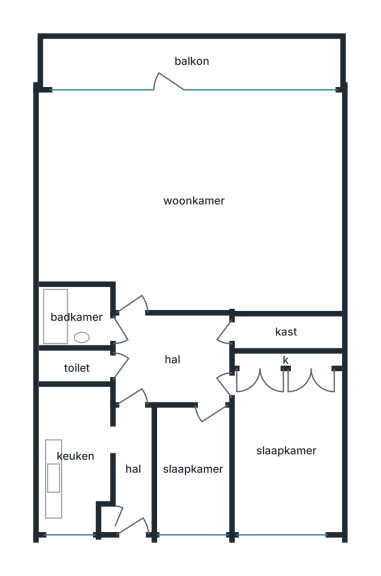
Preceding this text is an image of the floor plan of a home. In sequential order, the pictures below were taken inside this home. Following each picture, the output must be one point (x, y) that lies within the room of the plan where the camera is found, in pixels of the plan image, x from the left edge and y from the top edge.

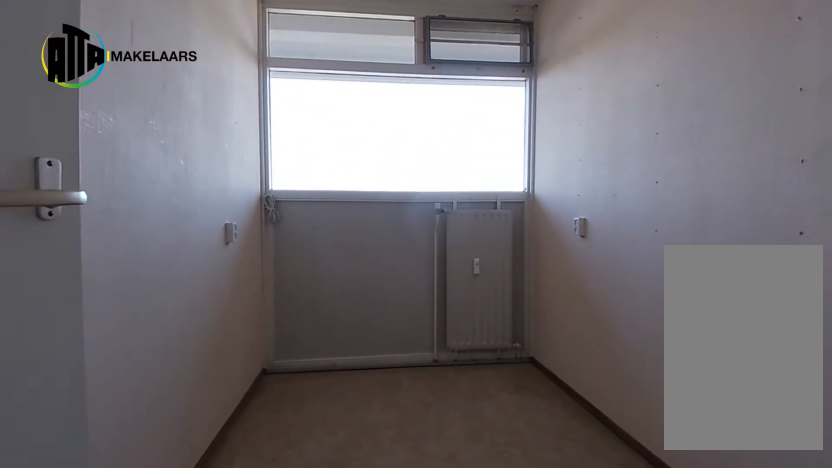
(192, 468)
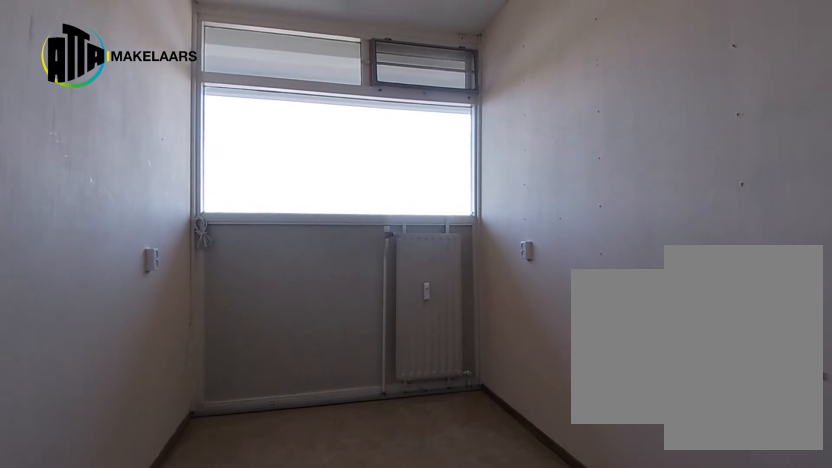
(192, 468)
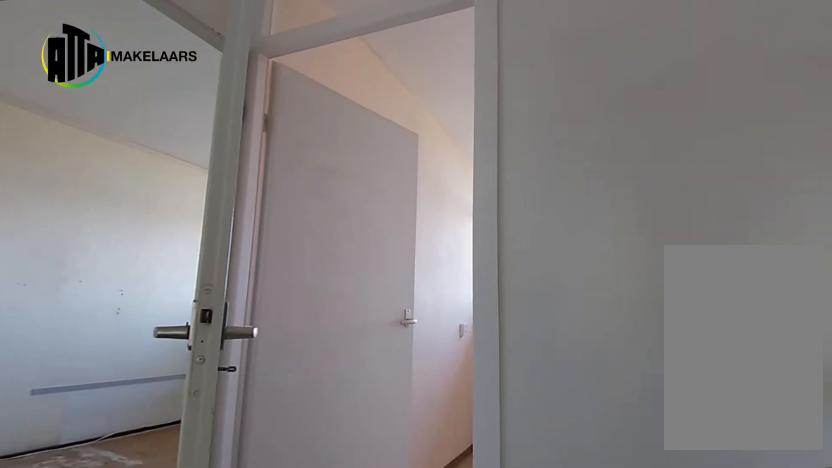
(172, 358)
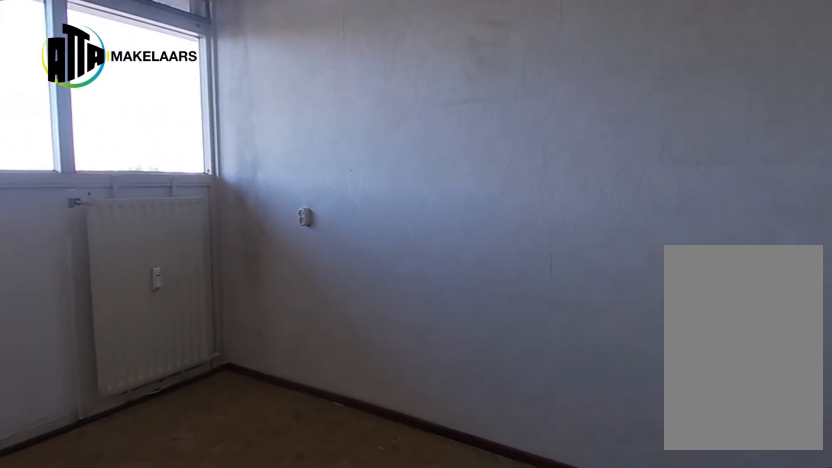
(286, 449)
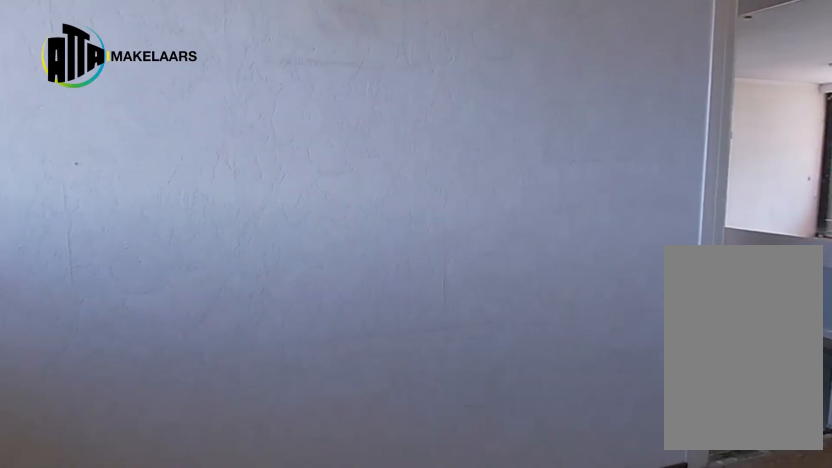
(286, 449)
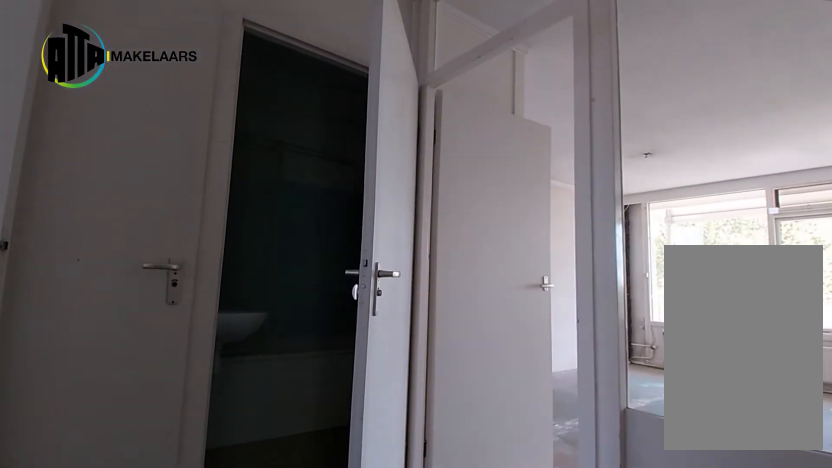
(173, 358)
